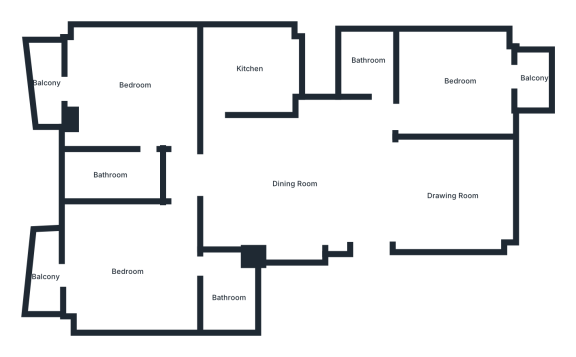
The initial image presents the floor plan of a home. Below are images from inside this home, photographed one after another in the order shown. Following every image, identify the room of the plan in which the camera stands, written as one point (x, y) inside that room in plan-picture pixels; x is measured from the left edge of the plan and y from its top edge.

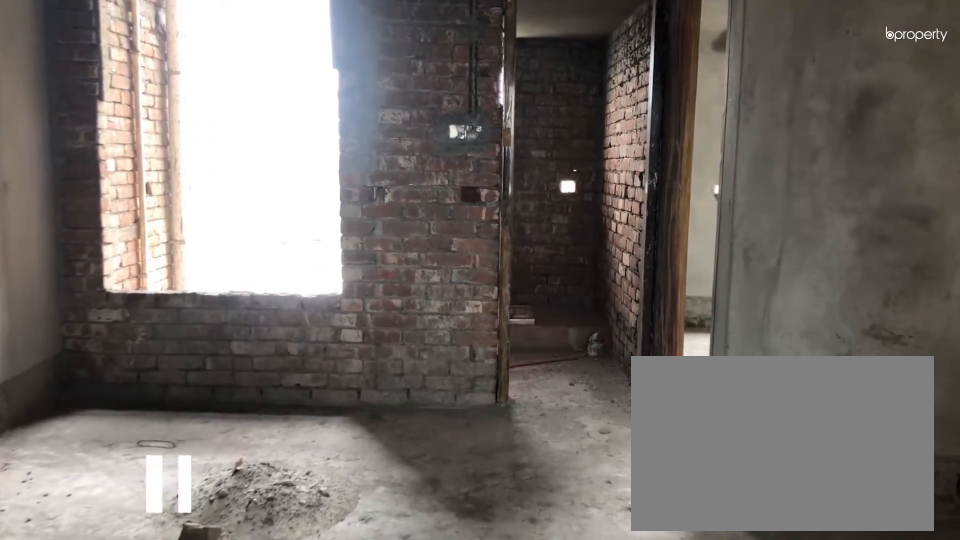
(369, 208)
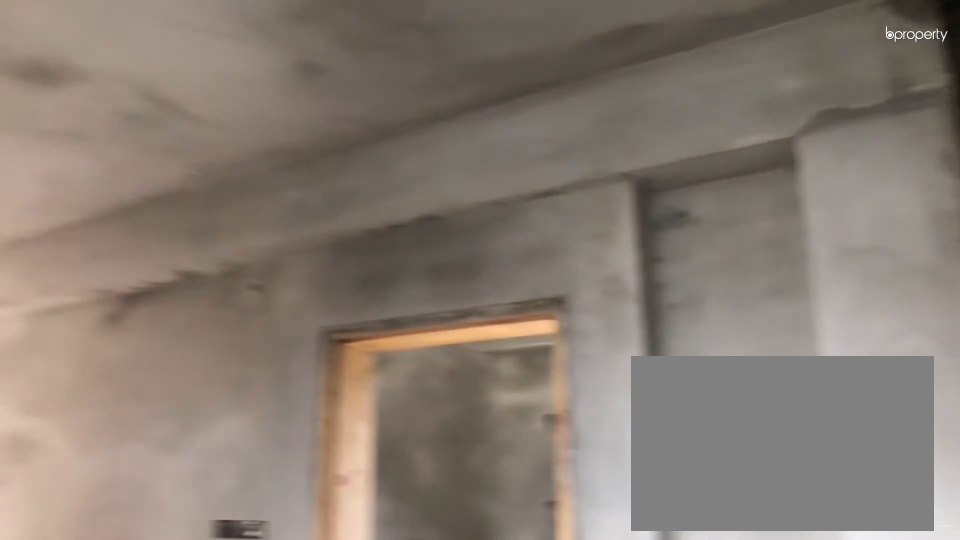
(446, 194)
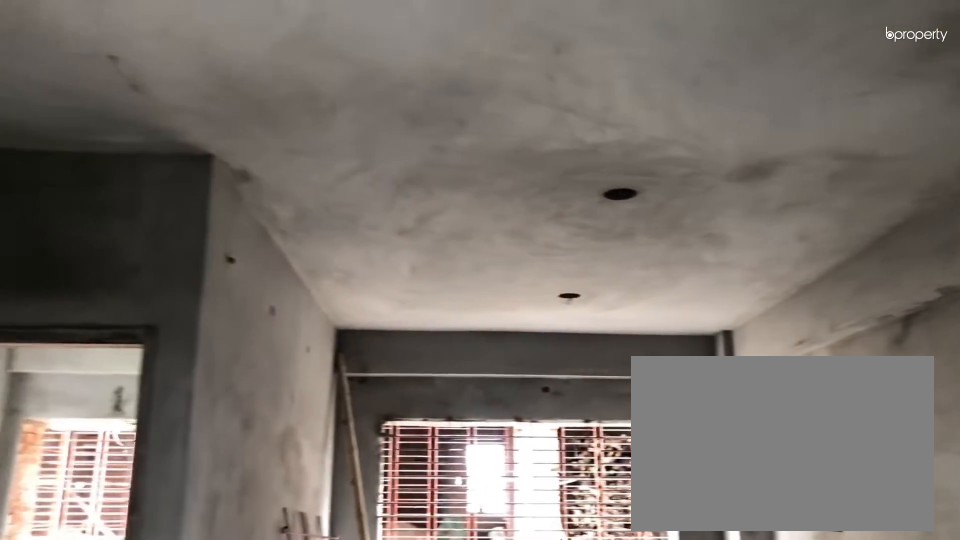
(446, 194)
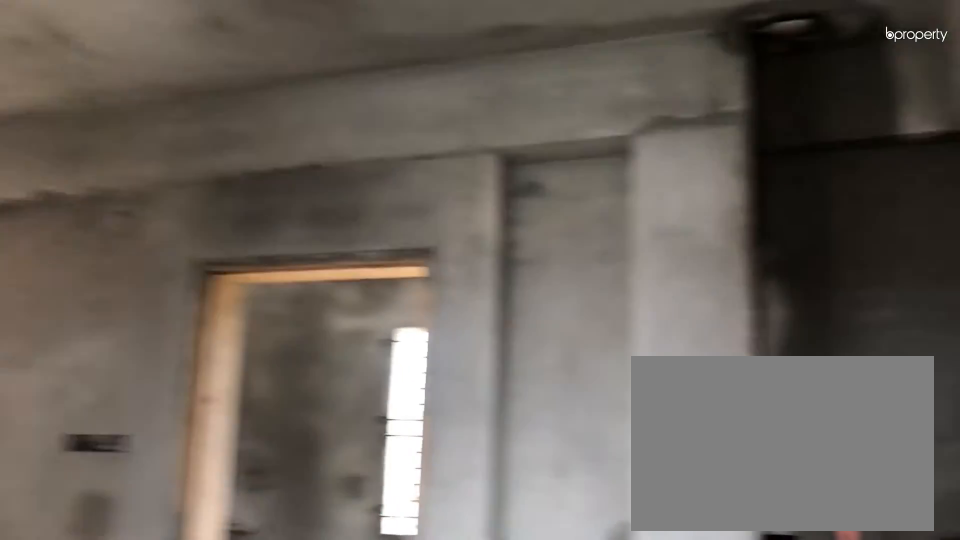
(288, 183)
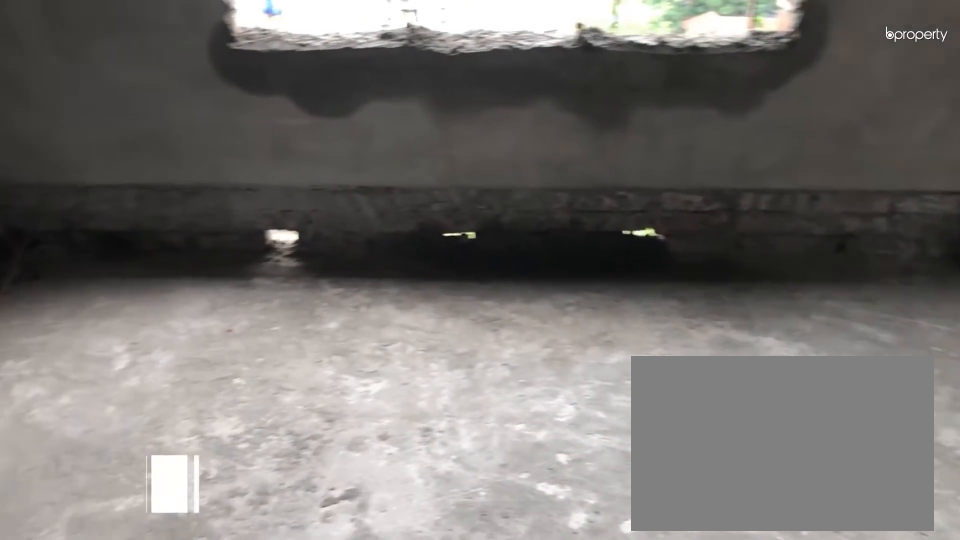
(451, 80)
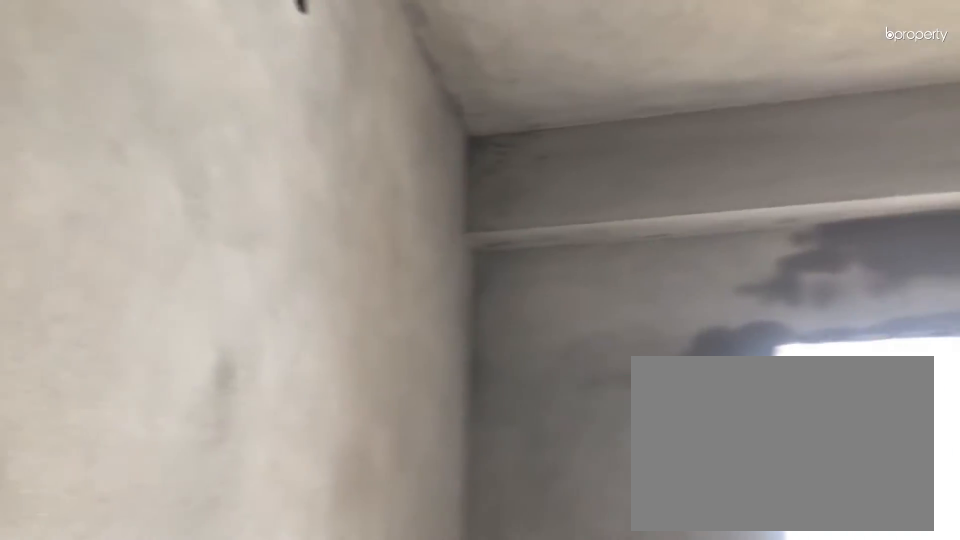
(451, 80)
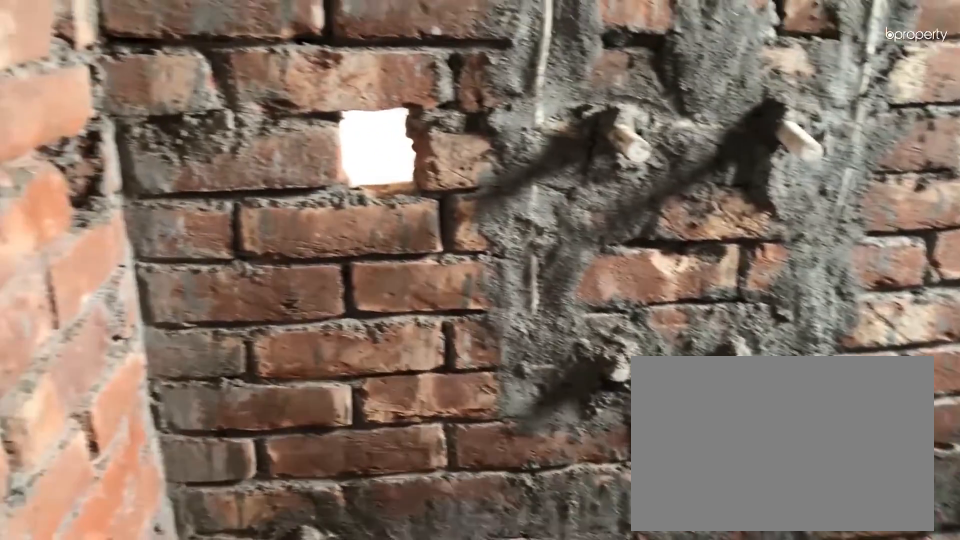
(367, 61)
